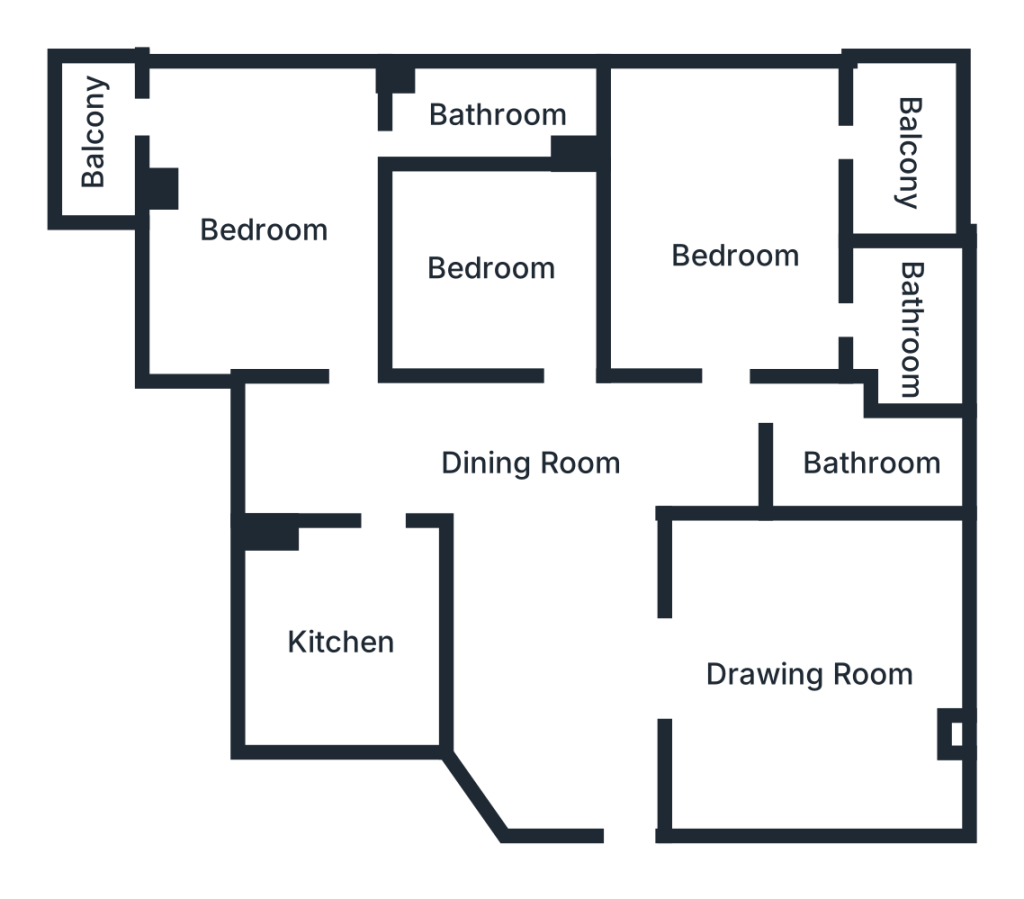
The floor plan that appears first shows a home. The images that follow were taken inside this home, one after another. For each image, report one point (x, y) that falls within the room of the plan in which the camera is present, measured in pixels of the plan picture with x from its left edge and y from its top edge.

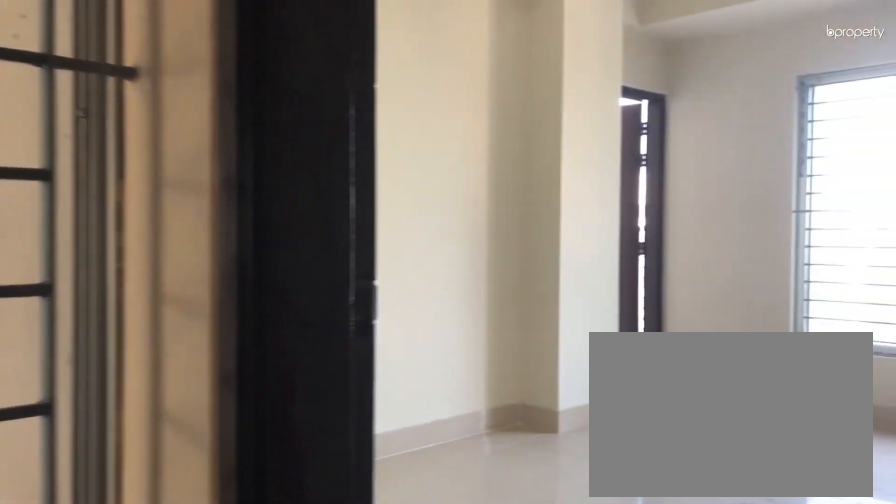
(267, 230)
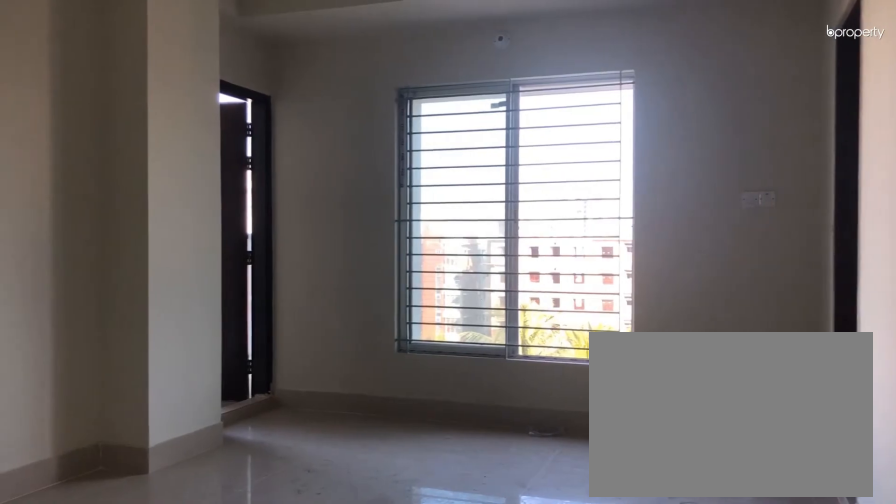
(267, 230)
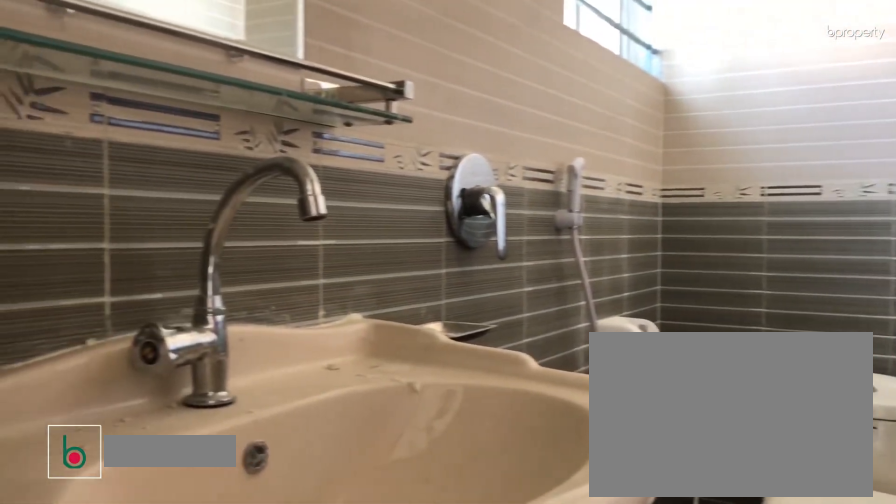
(496, 119)
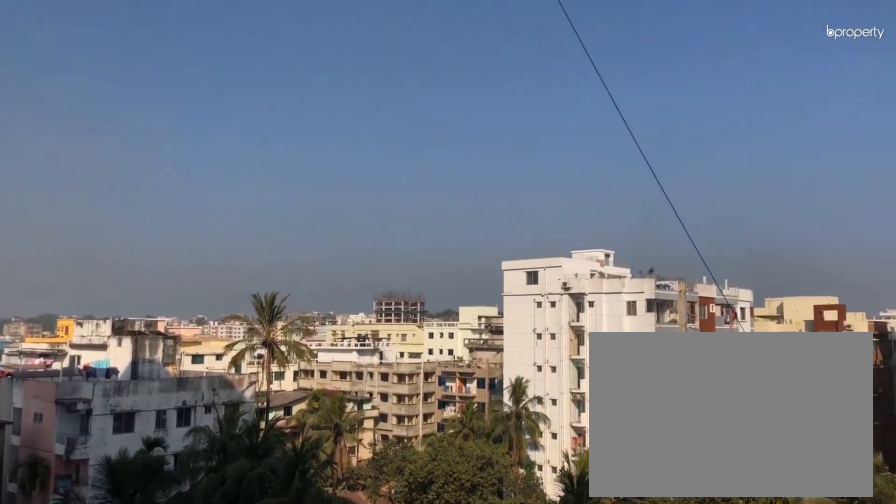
(93, 130)
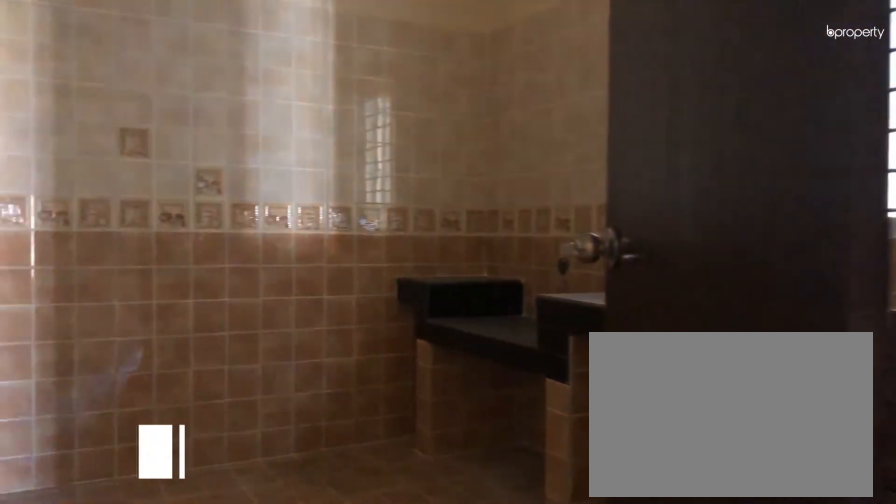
(343, 642)
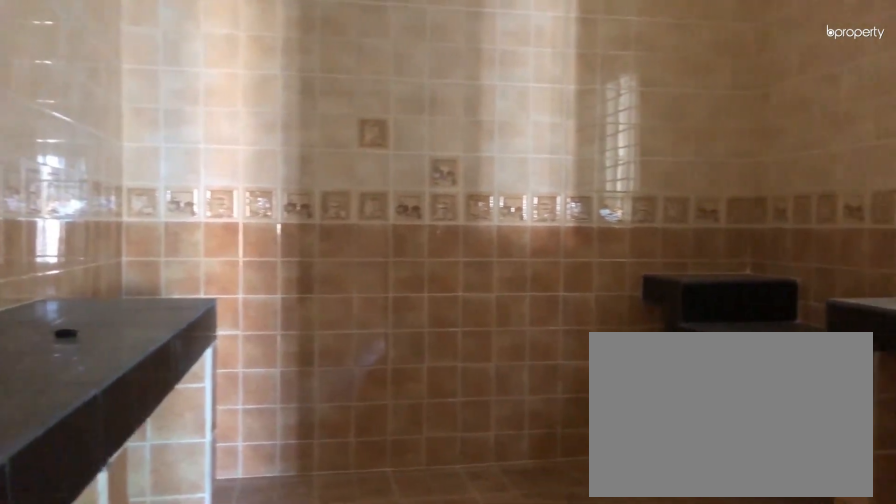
(343, 642)
